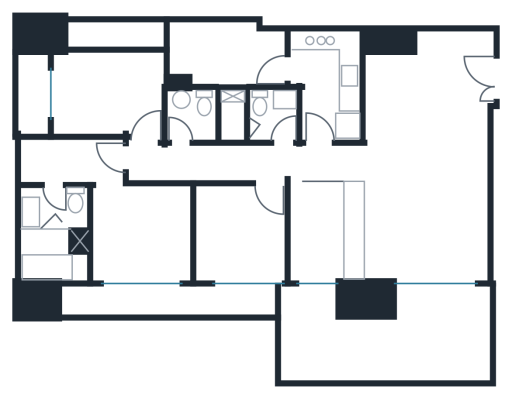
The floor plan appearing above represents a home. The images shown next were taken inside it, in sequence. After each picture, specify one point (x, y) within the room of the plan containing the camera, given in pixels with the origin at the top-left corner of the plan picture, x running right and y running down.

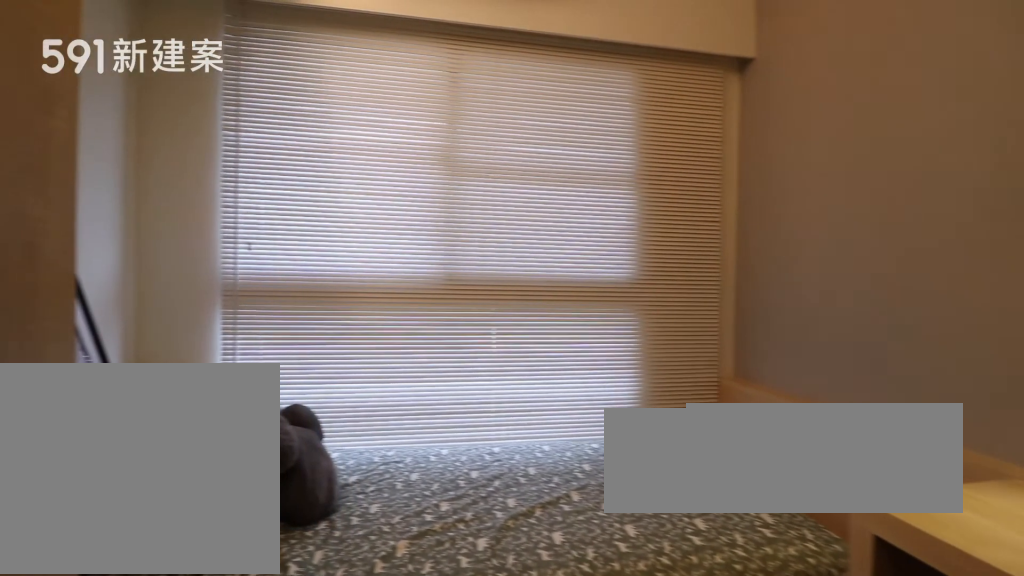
(238, 236)
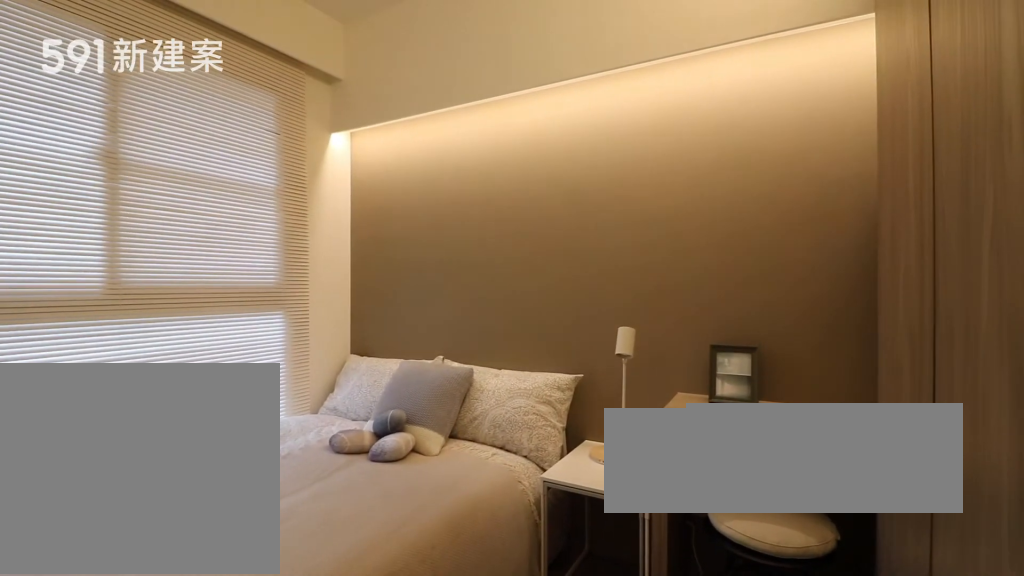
(105, 93)
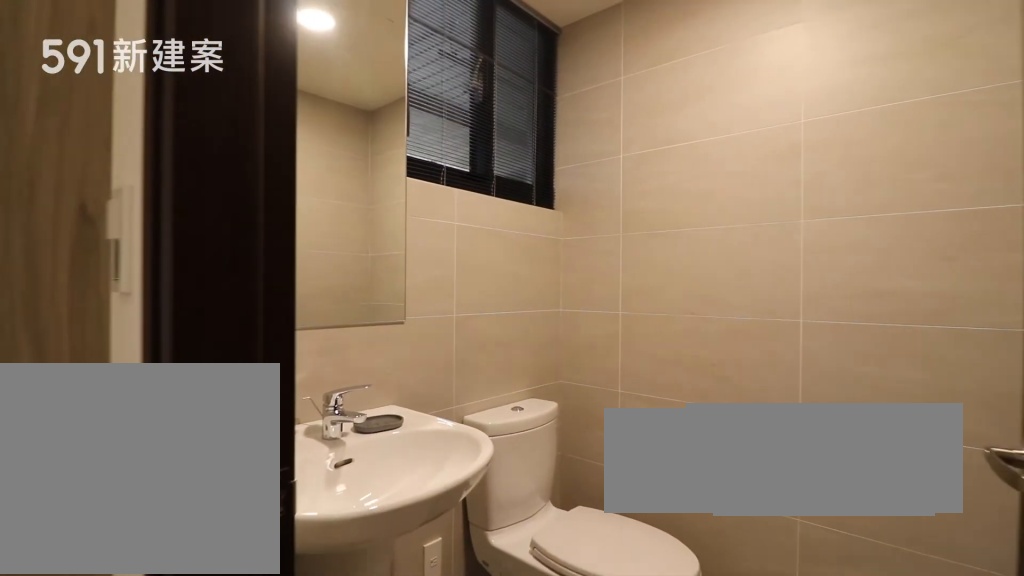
(193, 112)
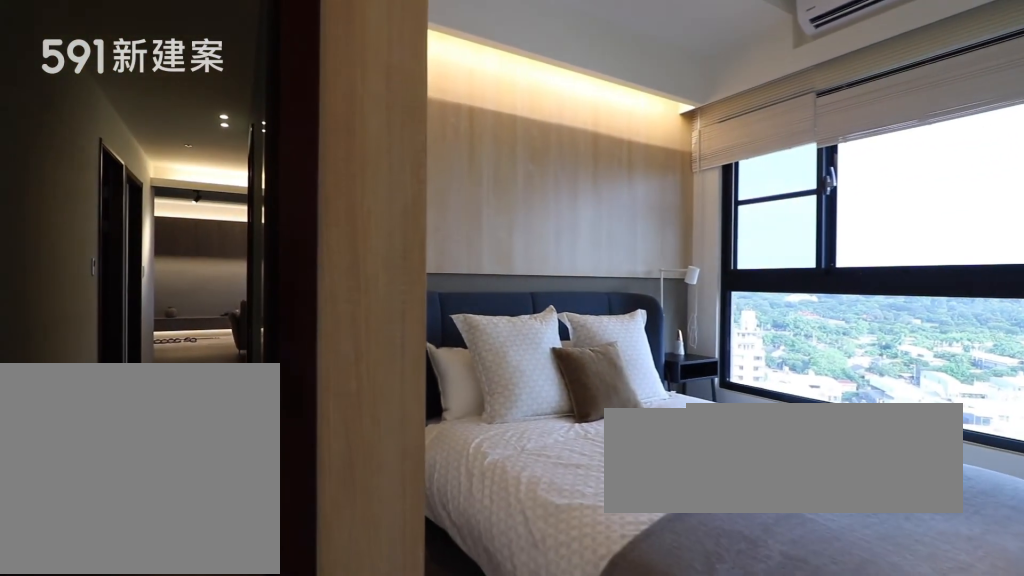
(143, 235)
